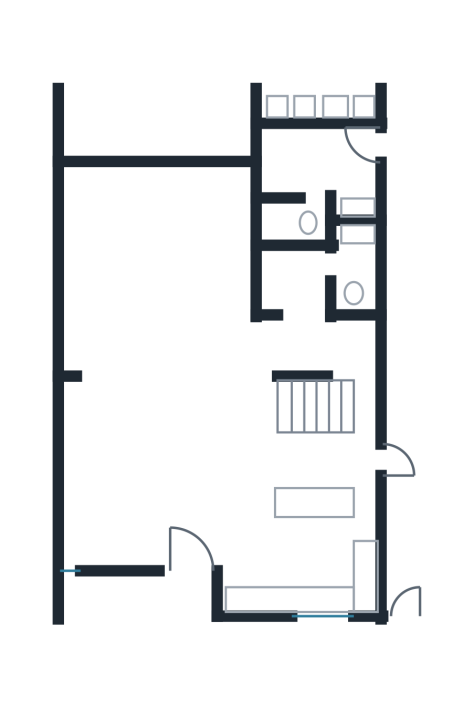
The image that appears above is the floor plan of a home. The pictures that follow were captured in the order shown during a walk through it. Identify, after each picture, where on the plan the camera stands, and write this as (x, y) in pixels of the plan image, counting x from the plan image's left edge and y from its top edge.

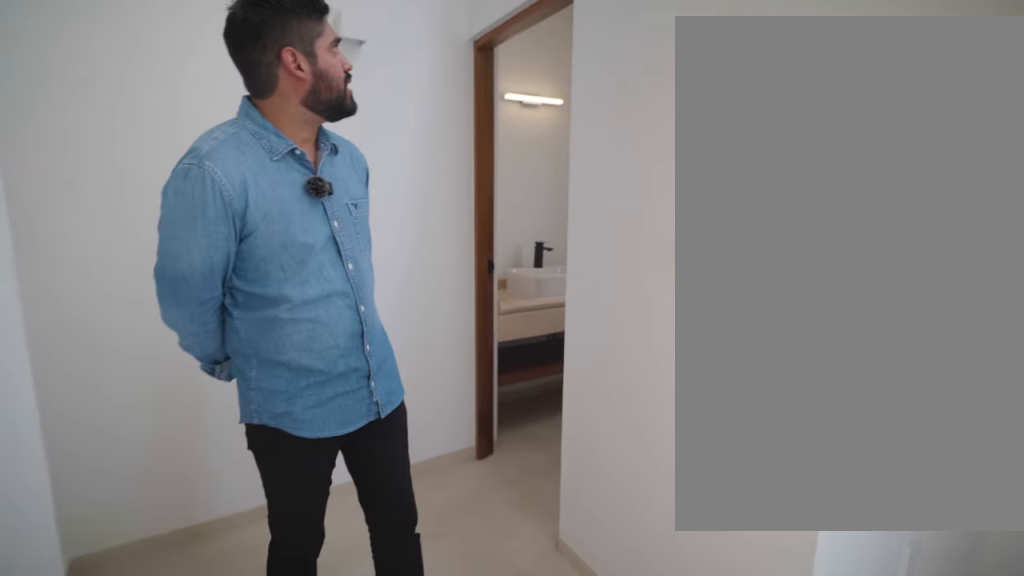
(314, 303)
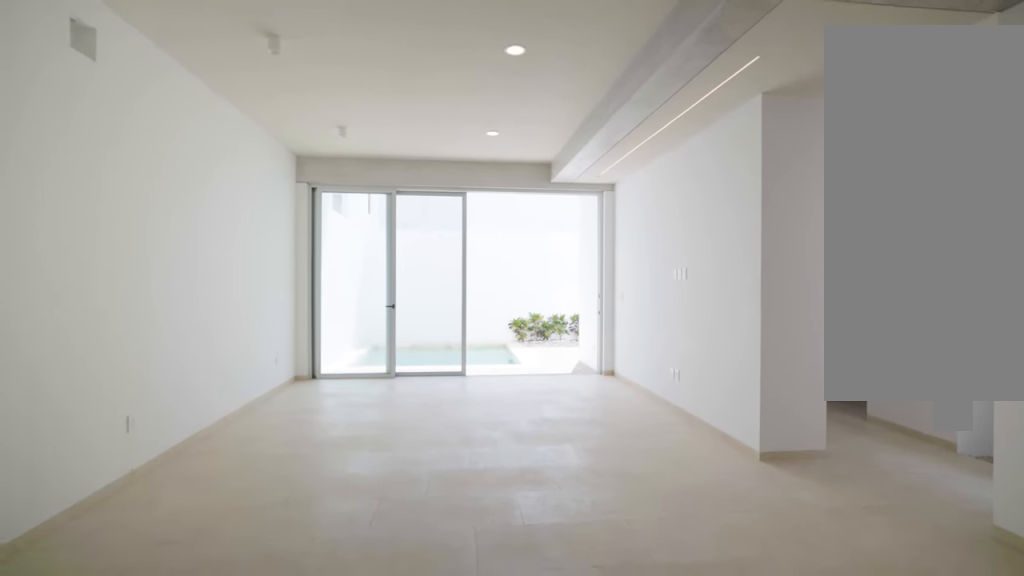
(189, 414)
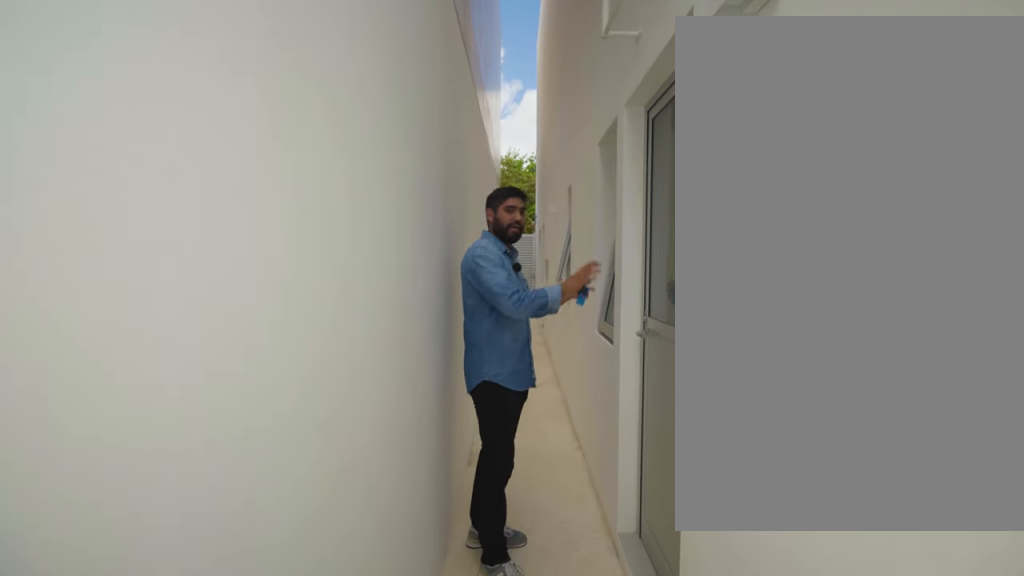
(398, 137)
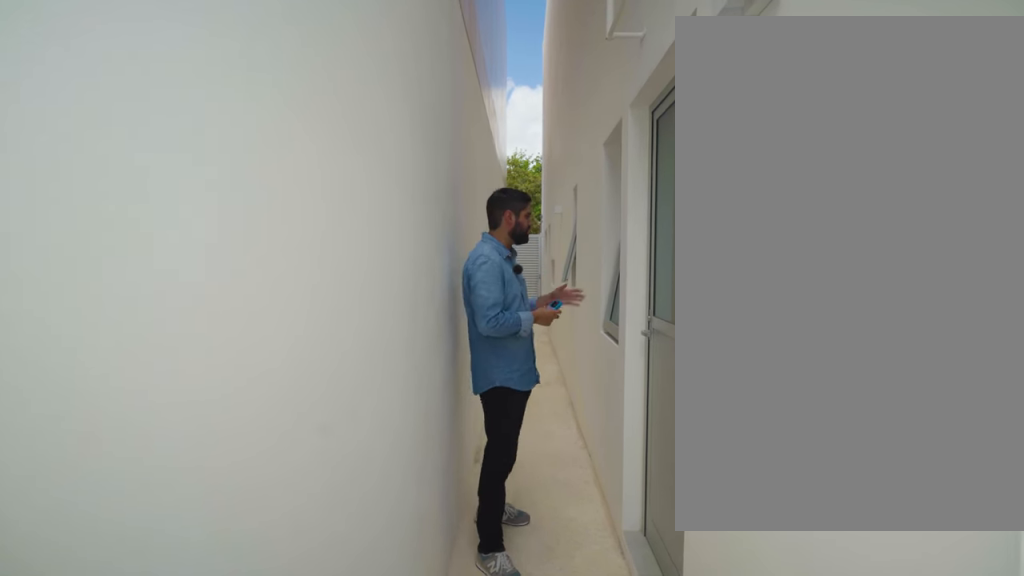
(399, 140)
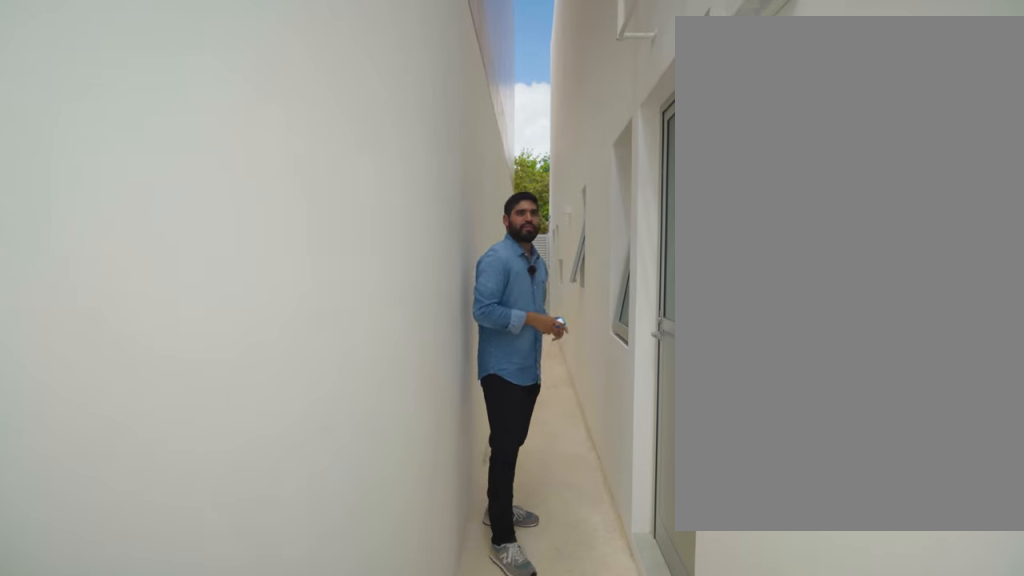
(399, 138)
